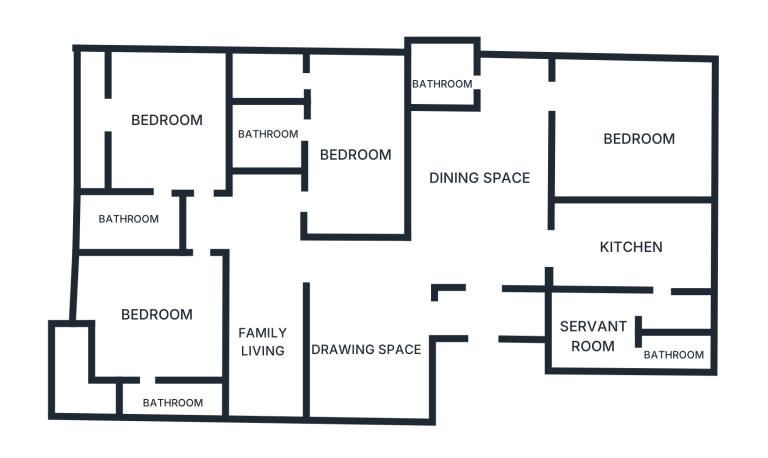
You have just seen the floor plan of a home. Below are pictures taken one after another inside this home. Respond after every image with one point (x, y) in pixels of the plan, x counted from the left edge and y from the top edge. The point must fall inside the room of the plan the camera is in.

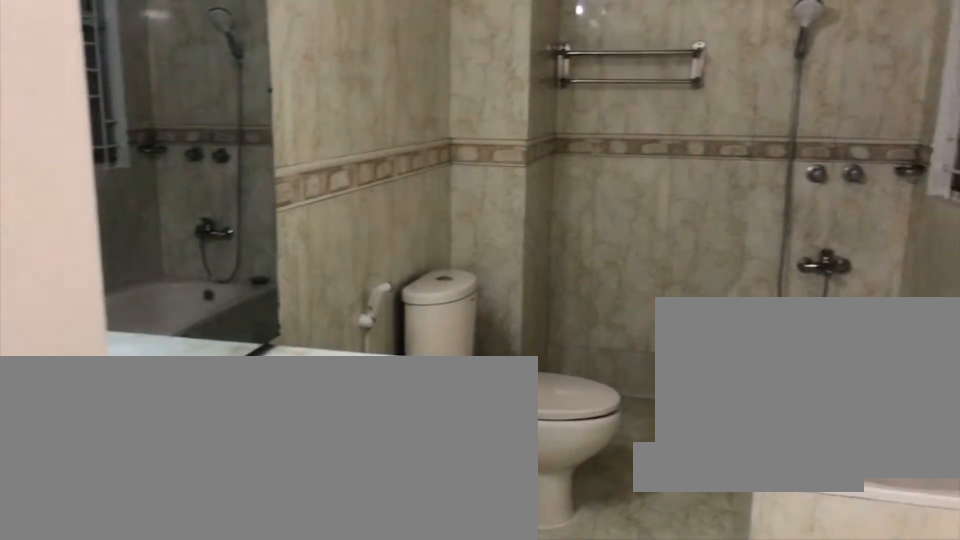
(123, 219)
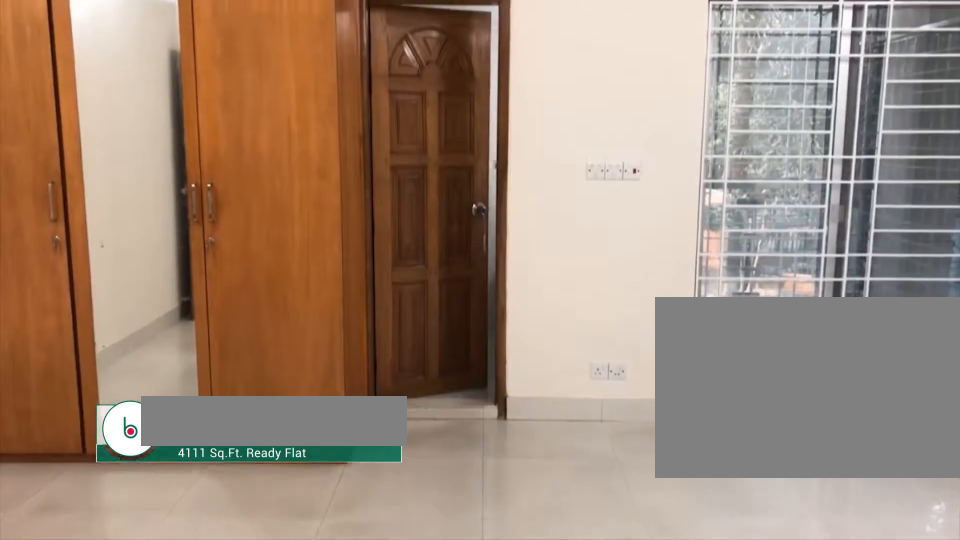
(171, 300)
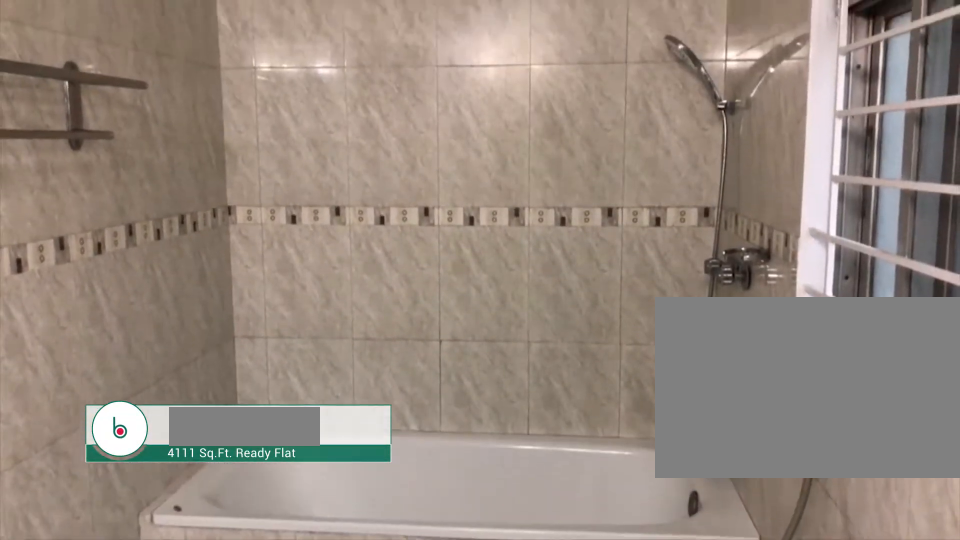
(148, 393)
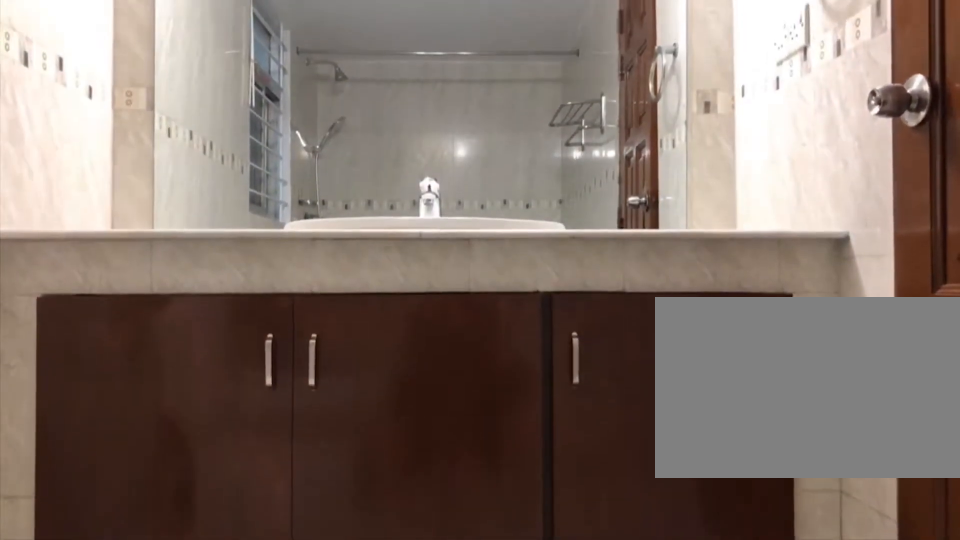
(148, 394)
